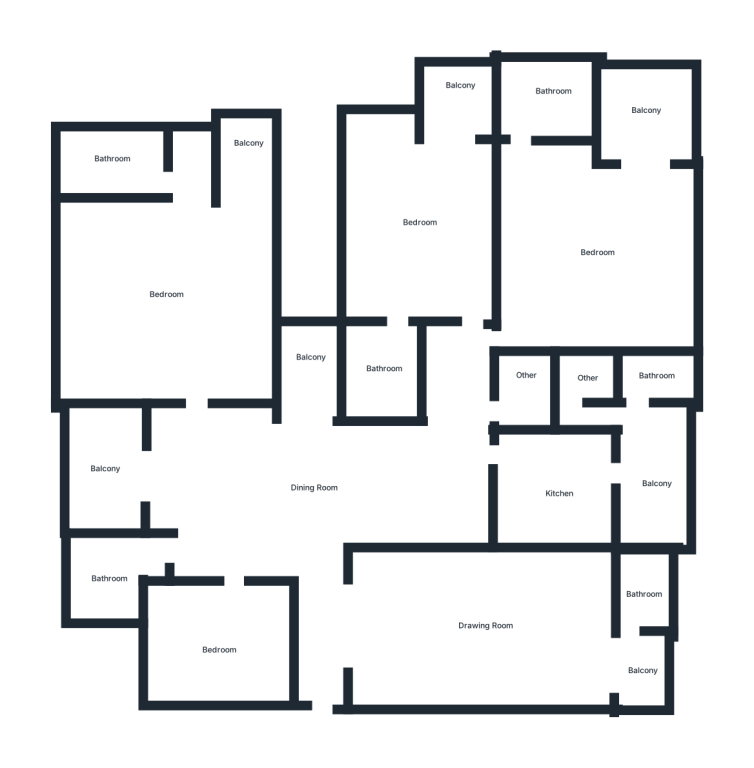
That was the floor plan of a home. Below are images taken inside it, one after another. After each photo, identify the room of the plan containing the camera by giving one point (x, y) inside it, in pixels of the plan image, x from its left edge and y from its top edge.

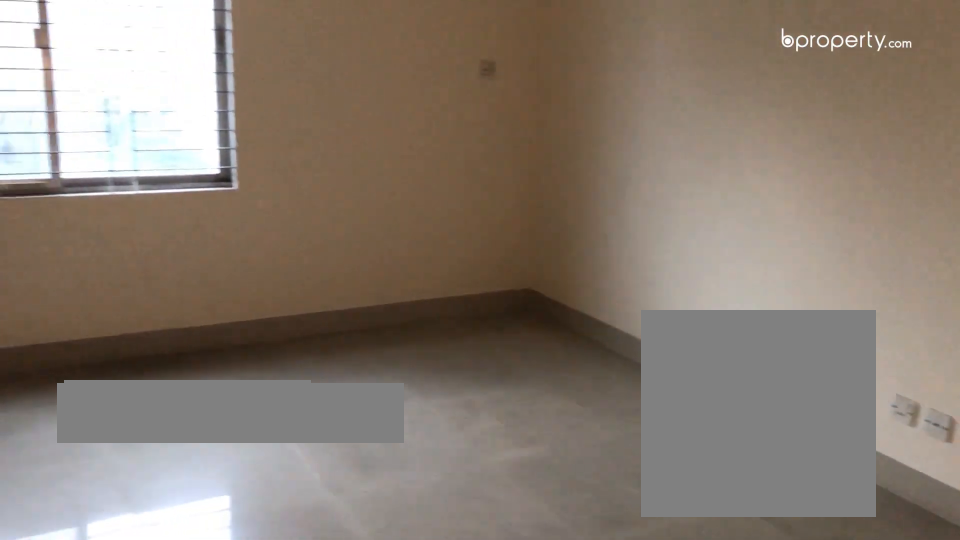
(167, 291)
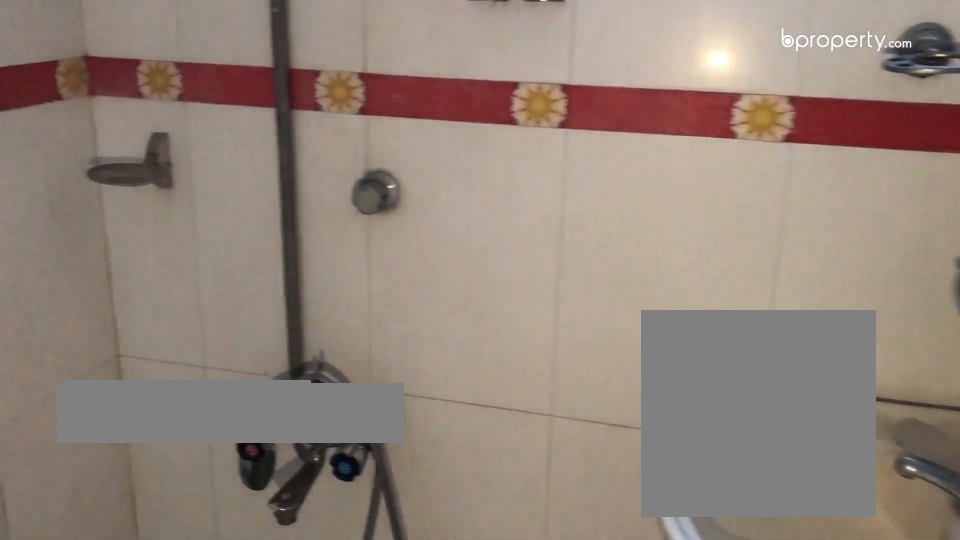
(109, 579)
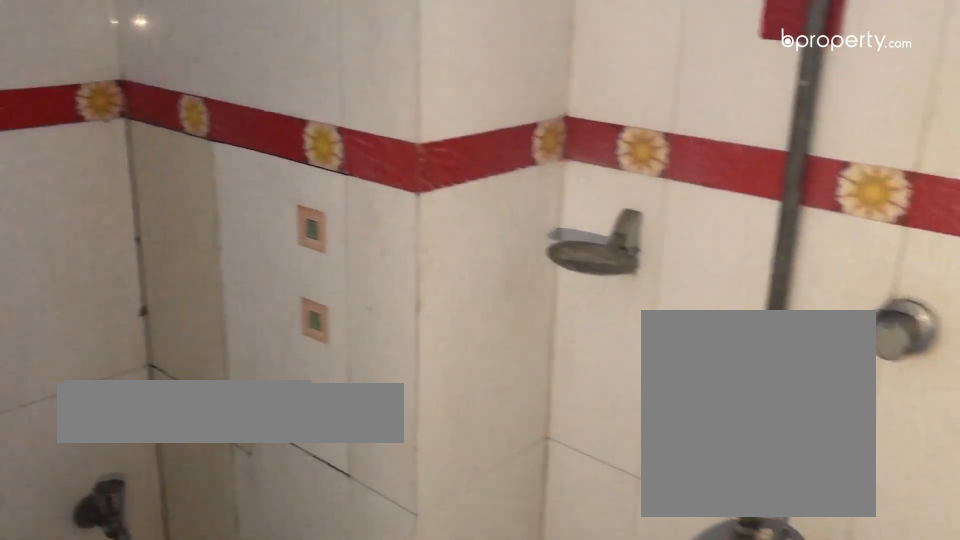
(109, 579)
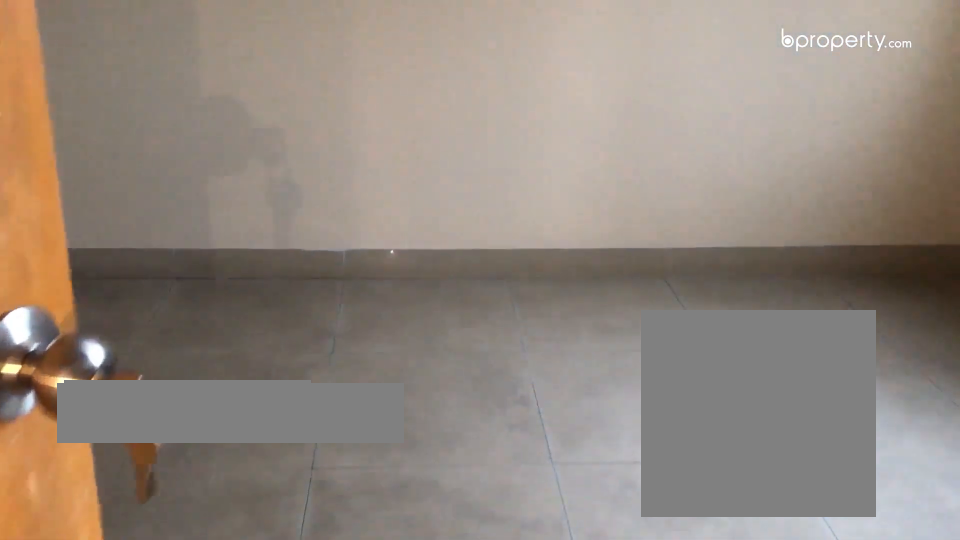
(221, 652)
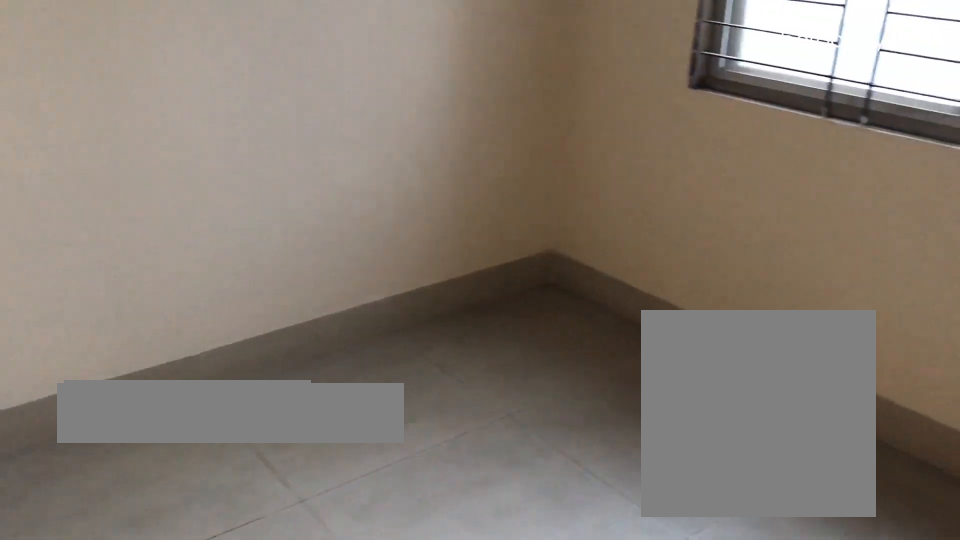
(221, 652)
